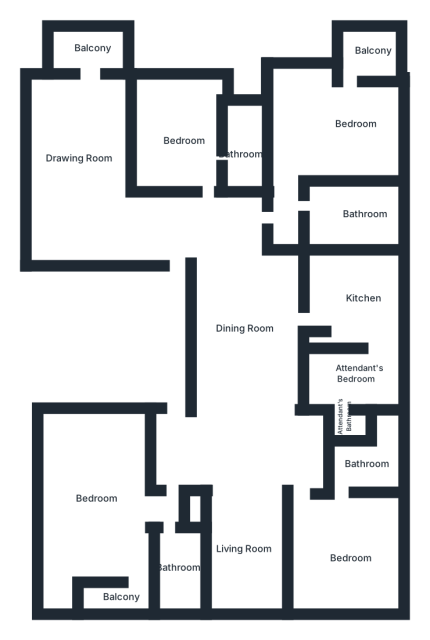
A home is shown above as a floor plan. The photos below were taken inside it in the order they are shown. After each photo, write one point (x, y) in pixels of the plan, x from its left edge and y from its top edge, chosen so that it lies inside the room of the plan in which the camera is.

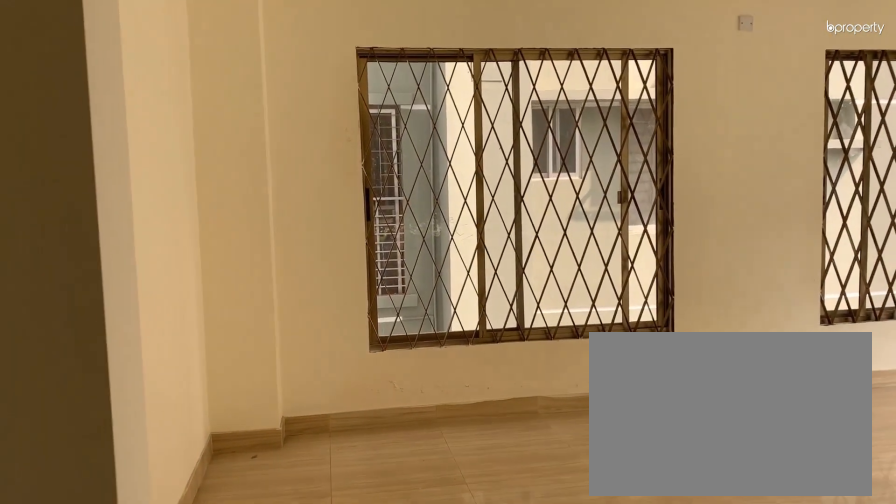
(145, 232)
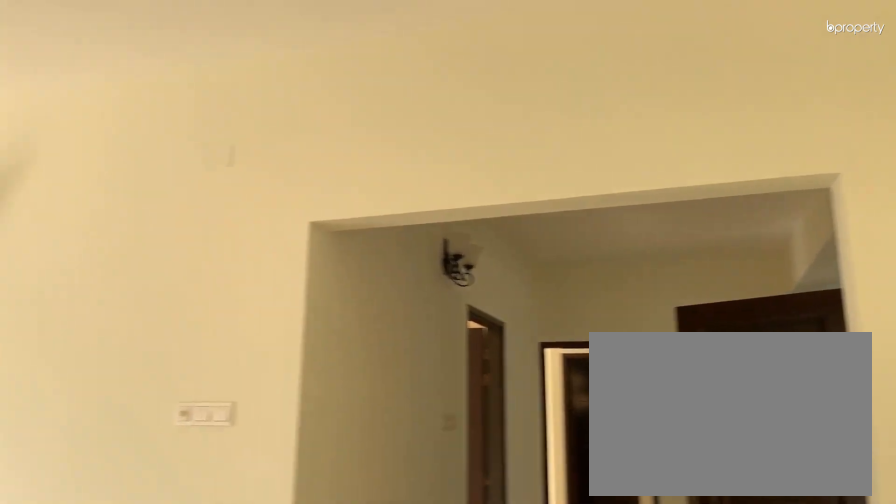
(82, 146)
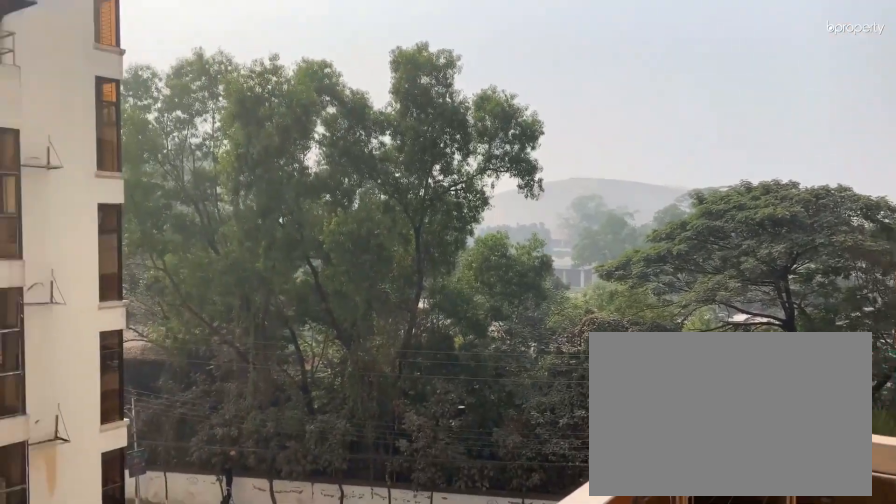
(90, 57)
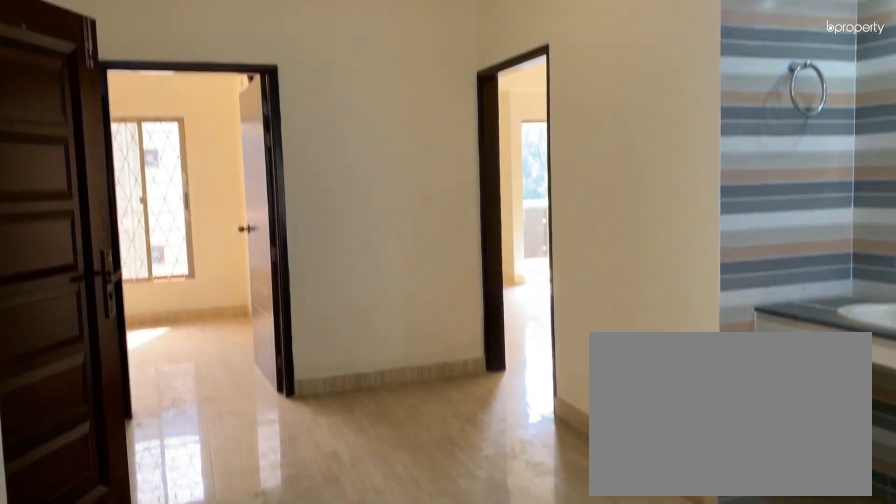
(244, 338)
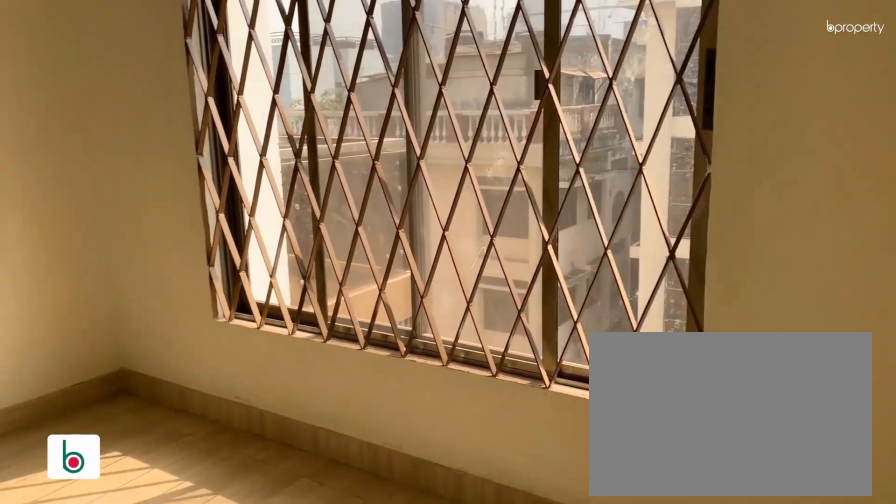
(181, 137)
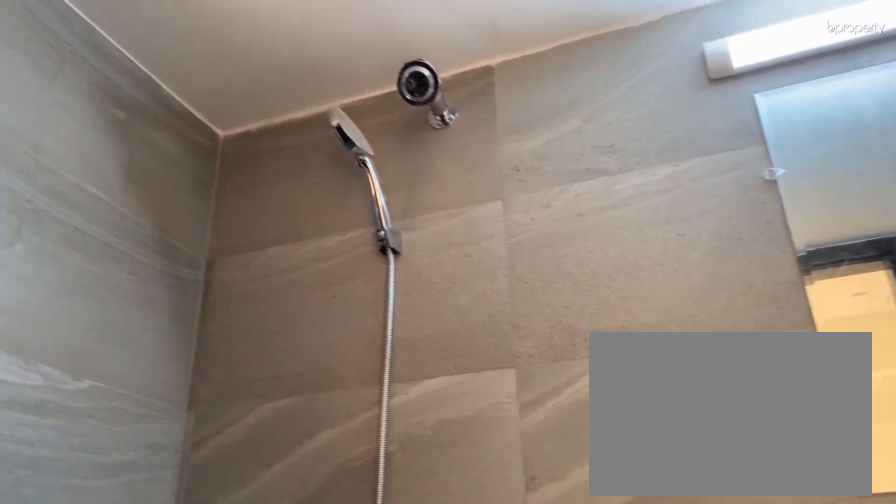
(241, 153)
